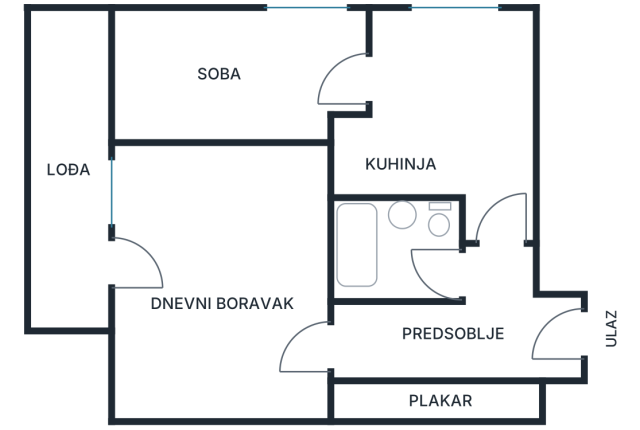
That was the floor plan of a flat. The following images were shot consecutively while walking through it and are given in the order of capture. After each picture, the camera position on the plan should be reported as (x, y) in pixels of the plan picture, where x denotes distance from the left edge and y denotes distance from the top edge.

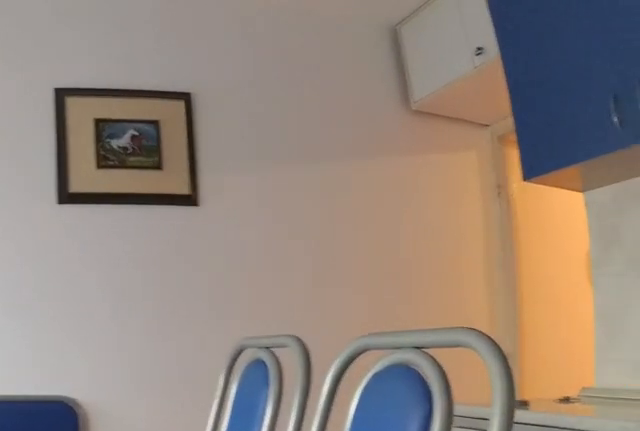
(372, 82)
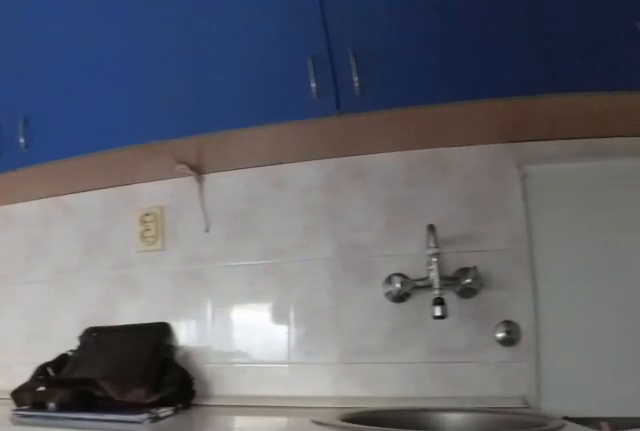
(378, 73)
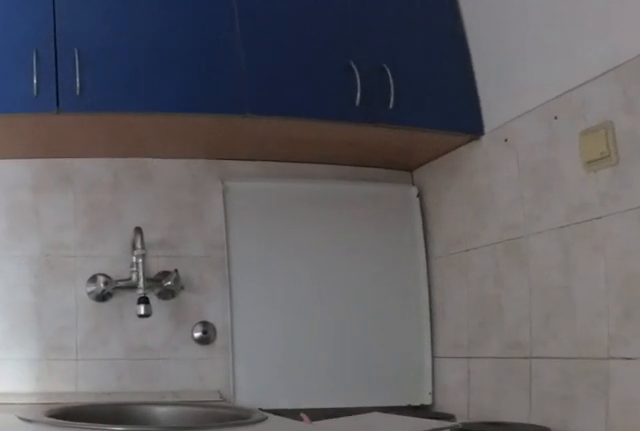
(397, 79)
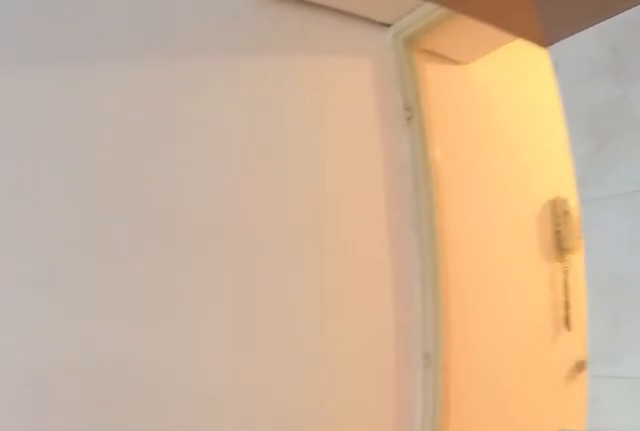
(440, 122)
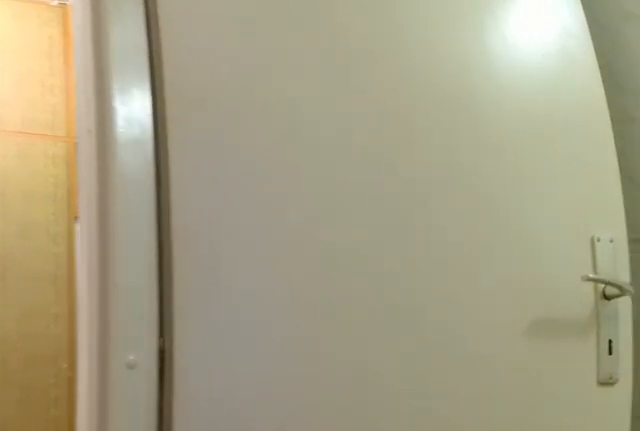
(491, 253)
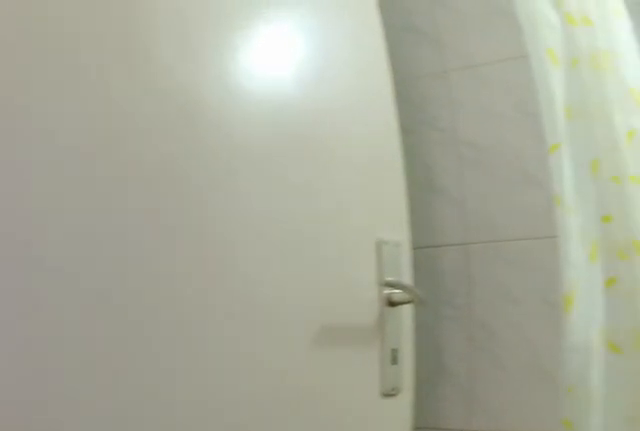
(487, 258)
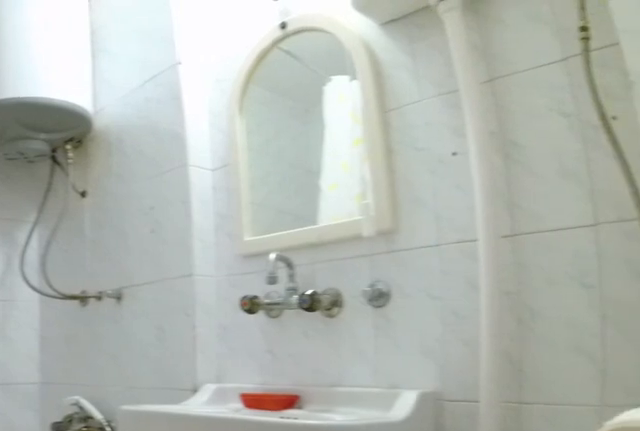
(475, 269)
